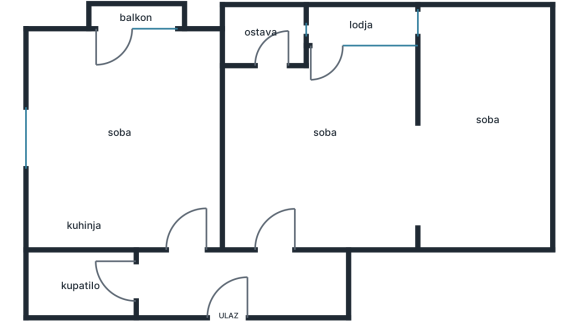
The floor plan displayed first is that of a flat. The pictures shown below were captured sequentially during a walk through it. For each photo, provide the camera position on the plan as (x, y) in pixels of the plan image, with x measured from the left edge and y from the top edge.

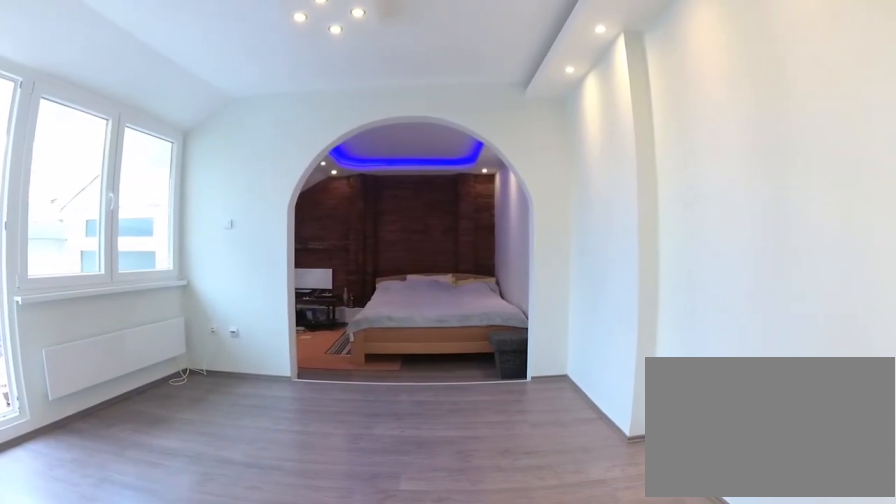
(283, 168)
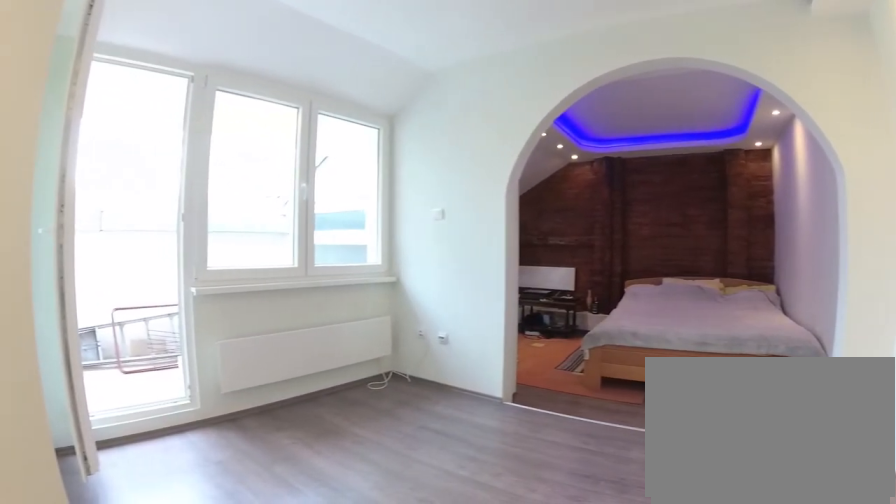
(319, 172)
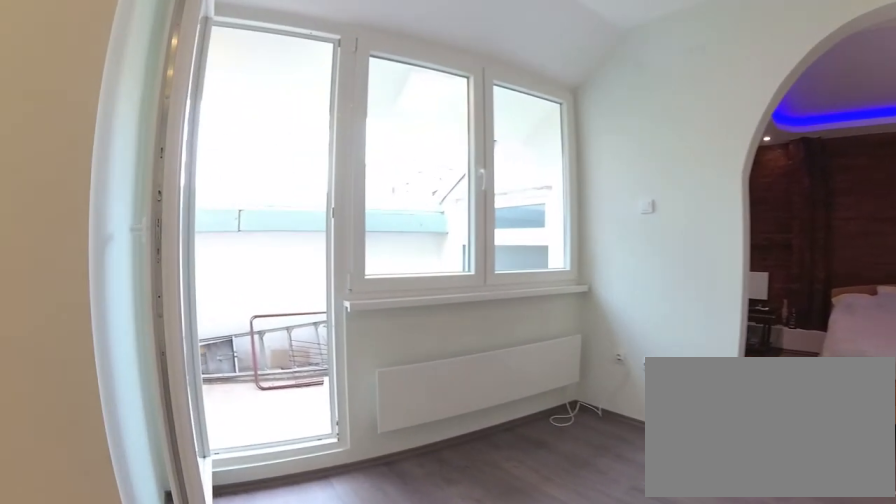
(324, 154)
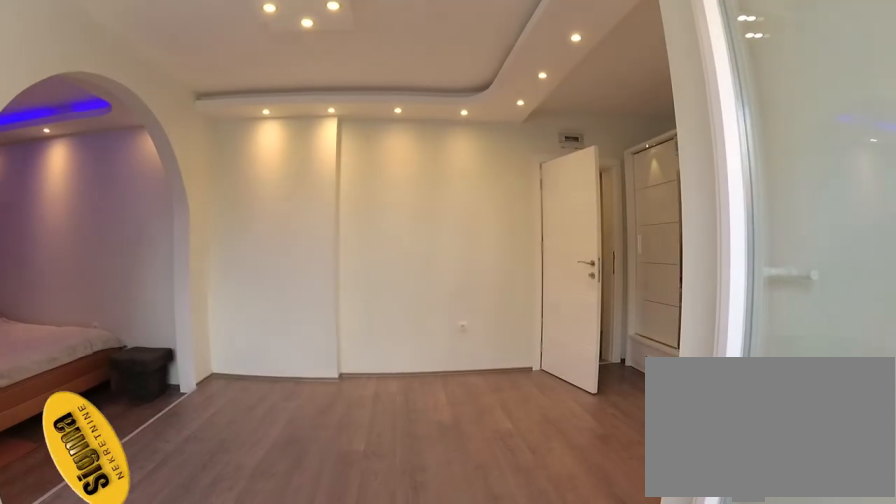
(327, 38)
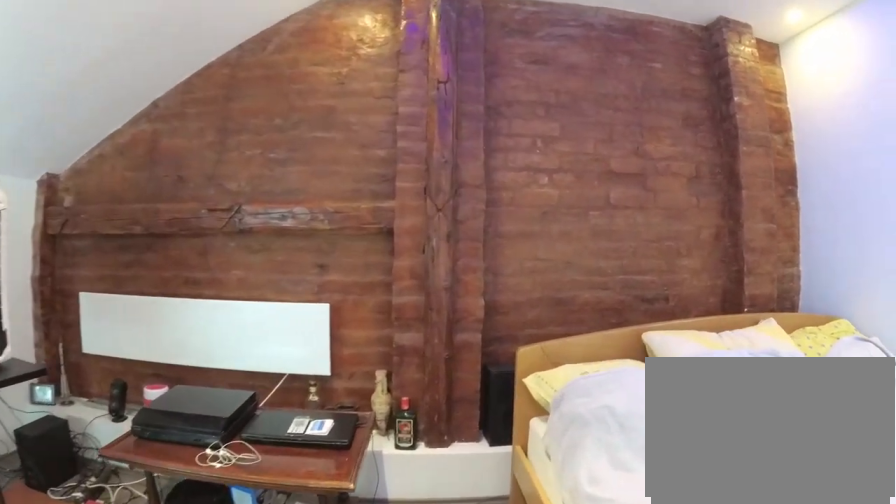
(452, 147)
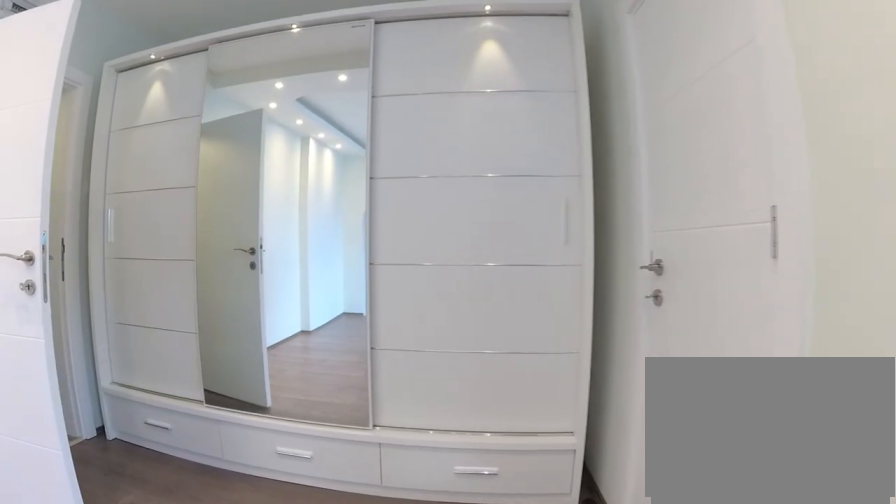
(327, 117)
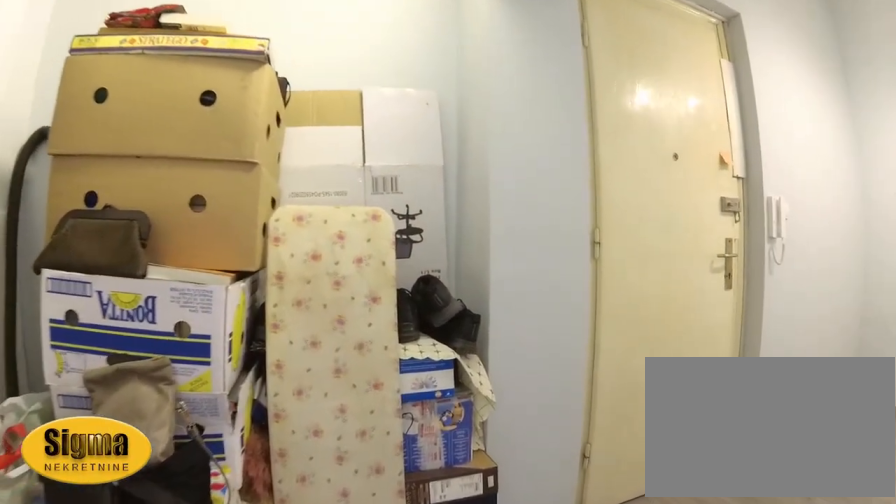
(275, 221)
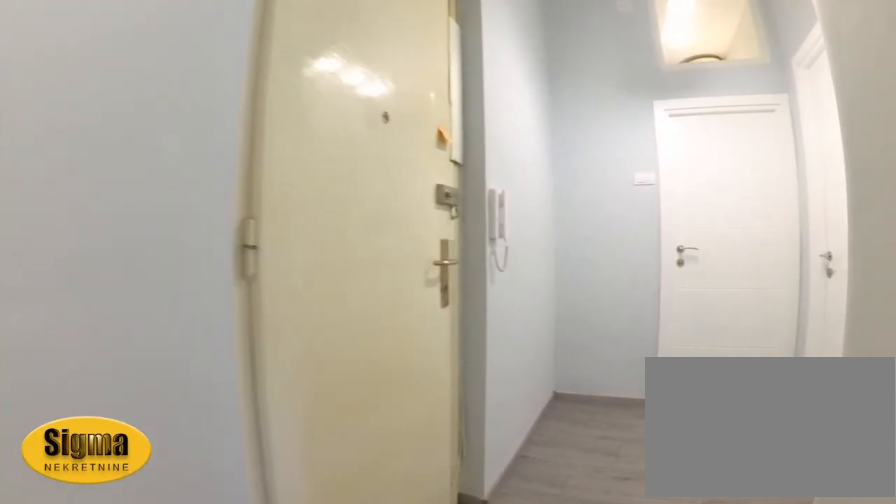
(280, 269)
